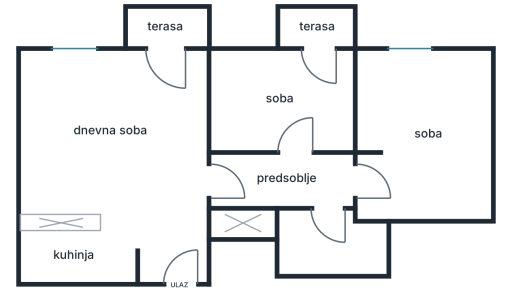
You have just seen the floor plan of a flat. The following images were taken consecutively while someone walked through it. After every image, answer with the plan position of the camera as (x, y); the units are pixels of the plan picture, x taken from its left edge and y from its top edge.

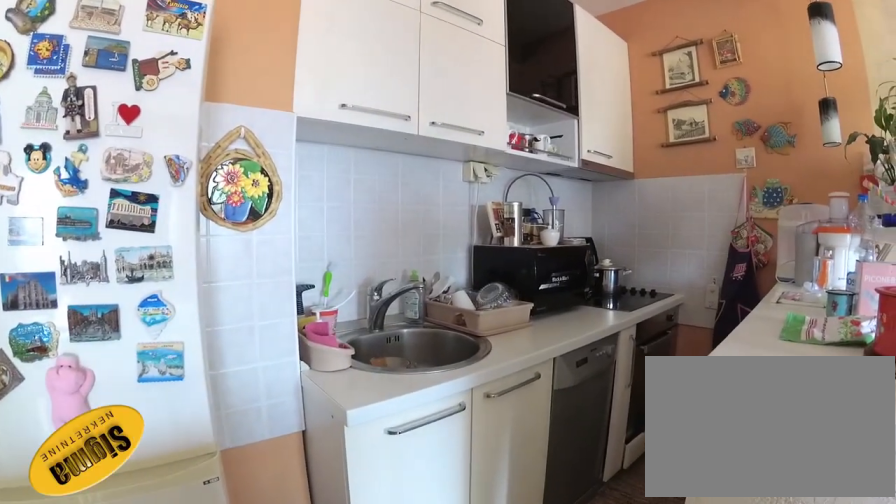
(116, 221)
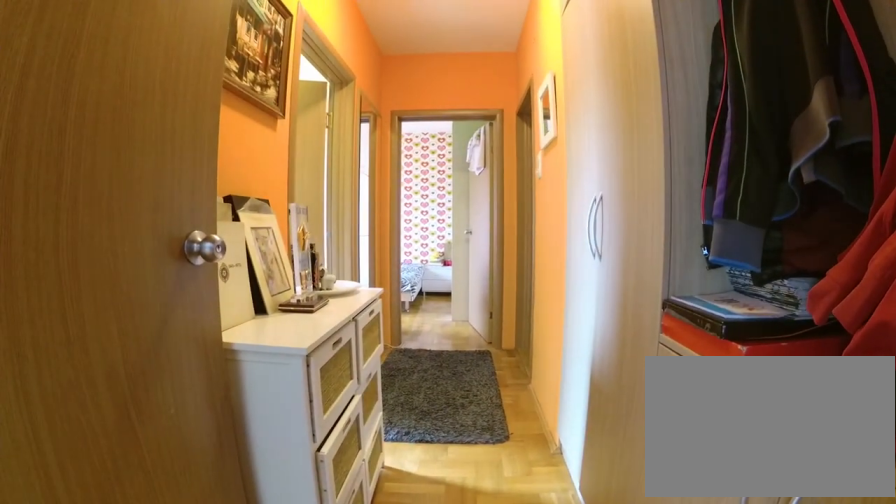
(199, 182)
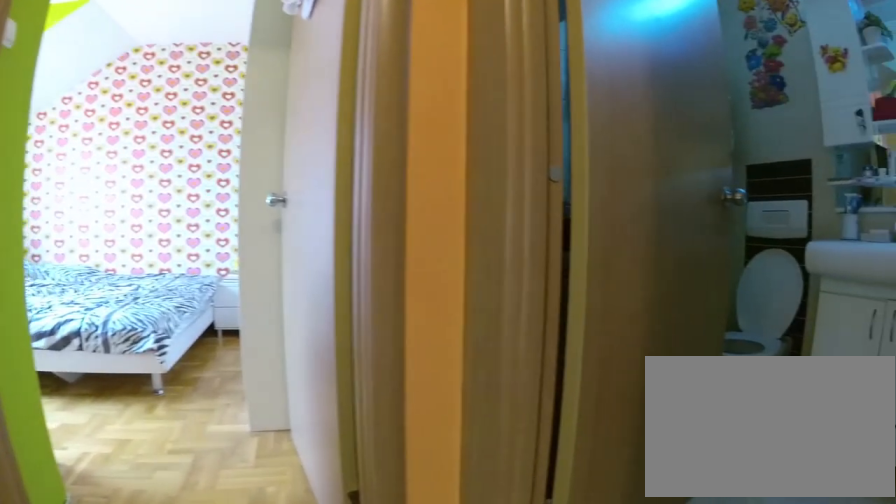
(279, 177)
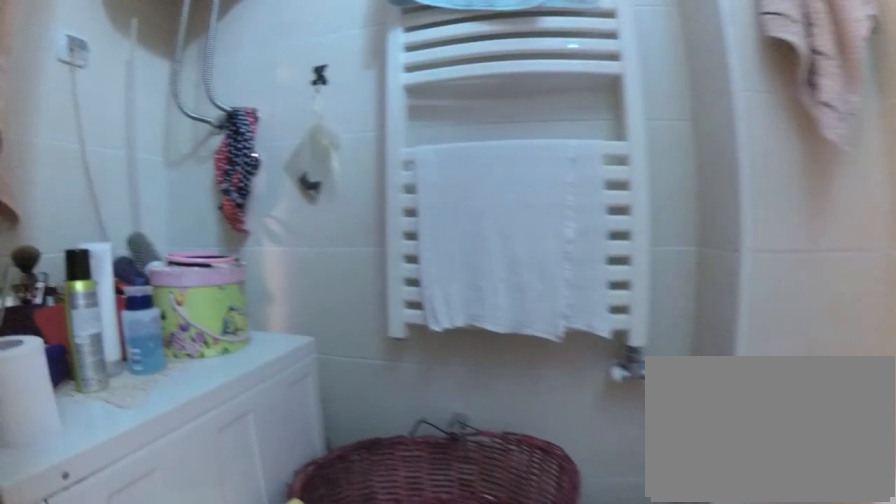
(311, 242)
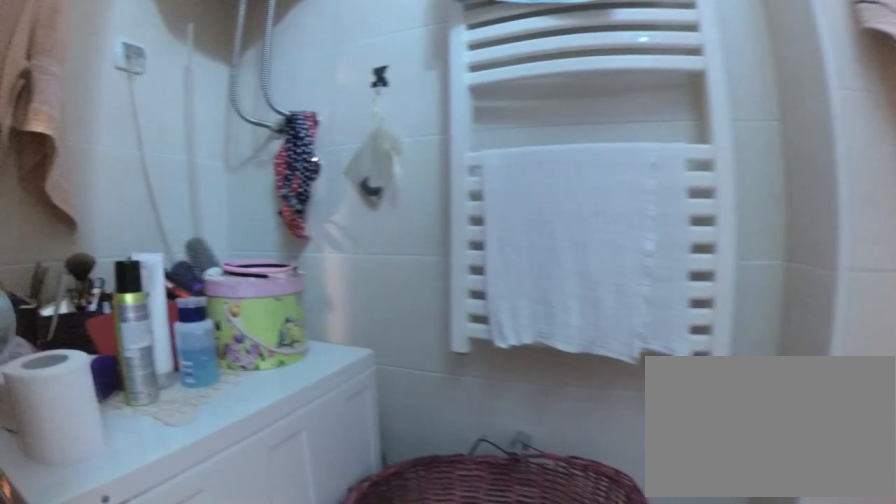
(312, 244)
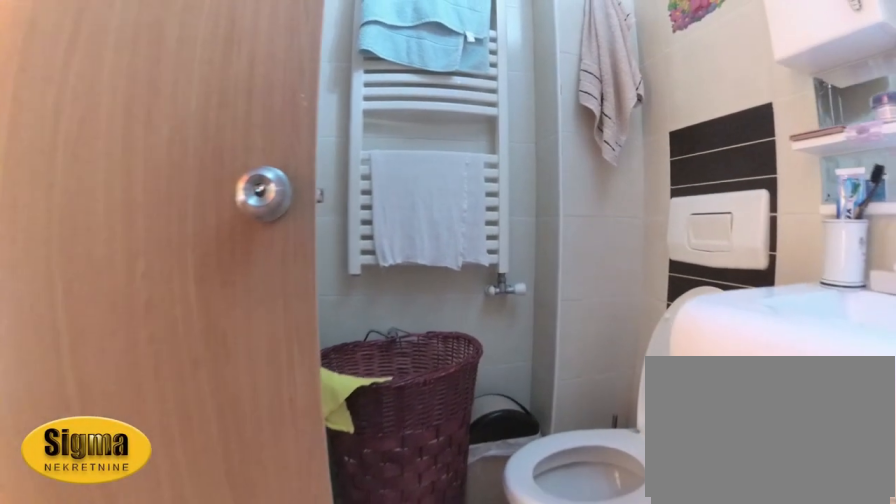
(303, 253)
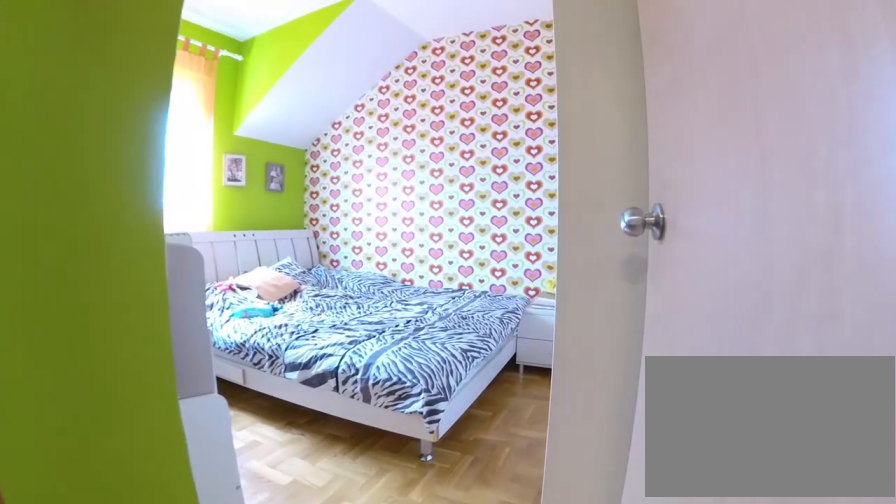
(333, 202)
